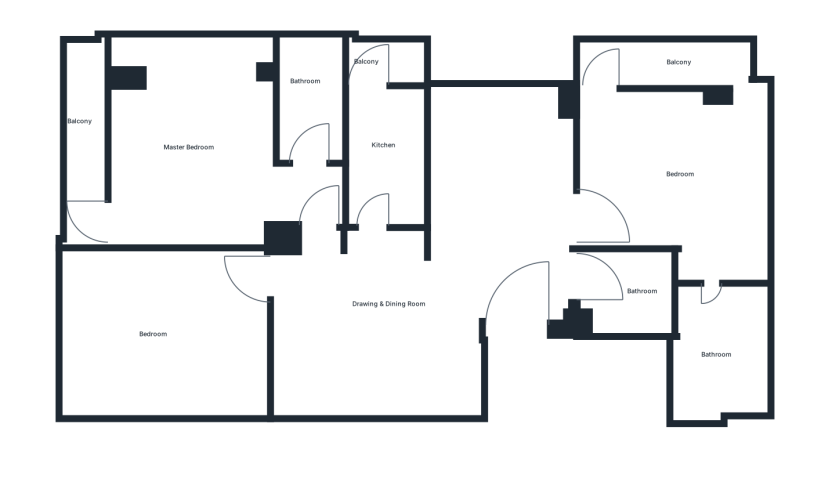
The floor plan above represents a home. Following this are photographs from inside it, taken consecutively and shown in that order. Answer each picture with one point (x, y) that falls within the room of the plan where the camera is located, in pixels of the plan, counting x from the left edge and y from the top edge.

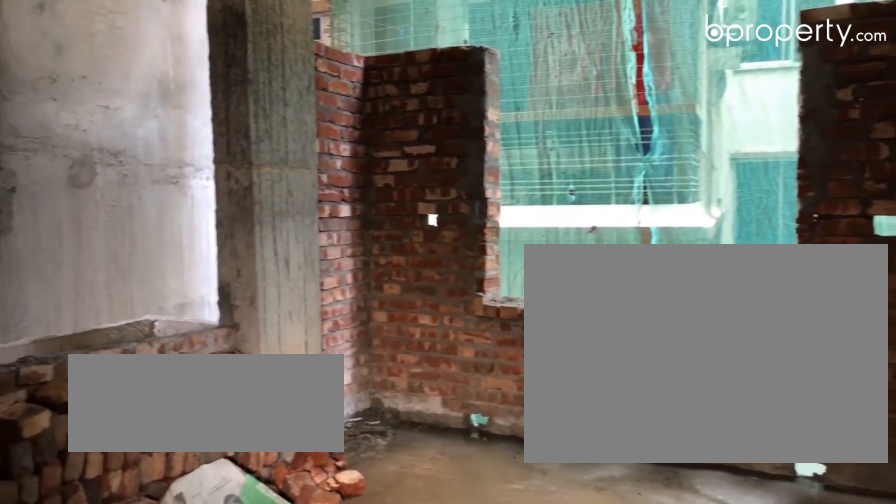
(672, 157)
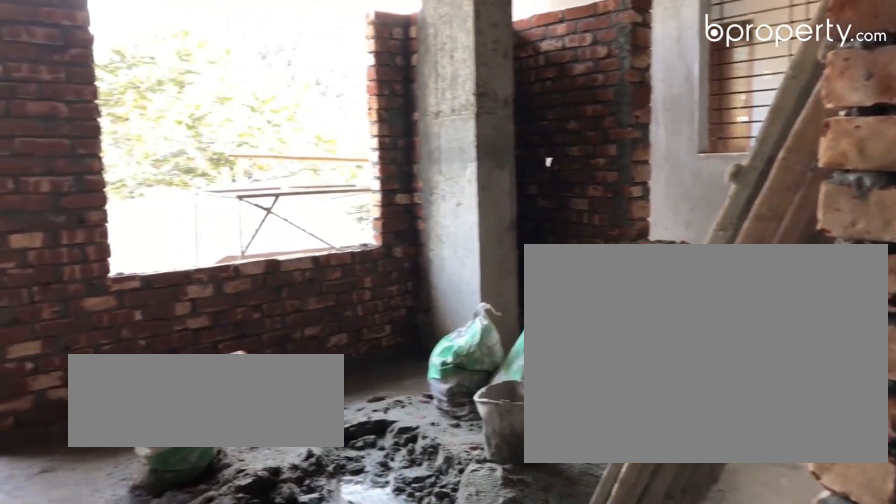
(188, 134)
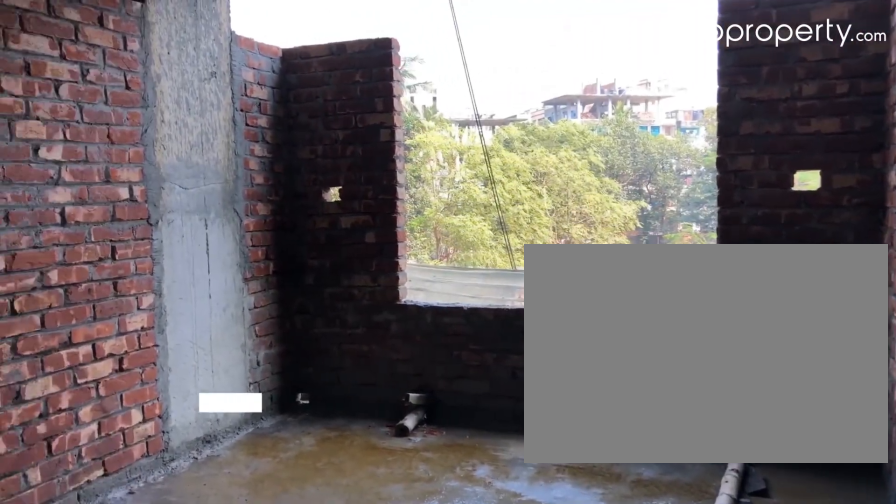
(162, 324)
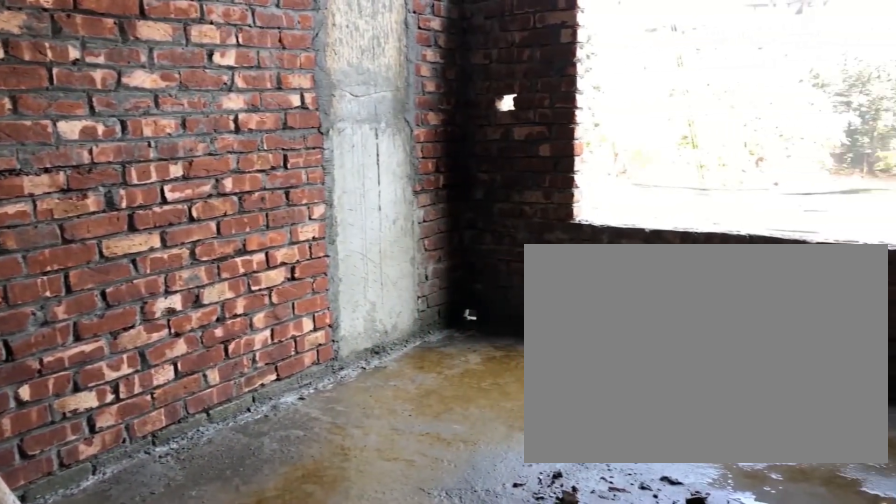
(162, 324)
